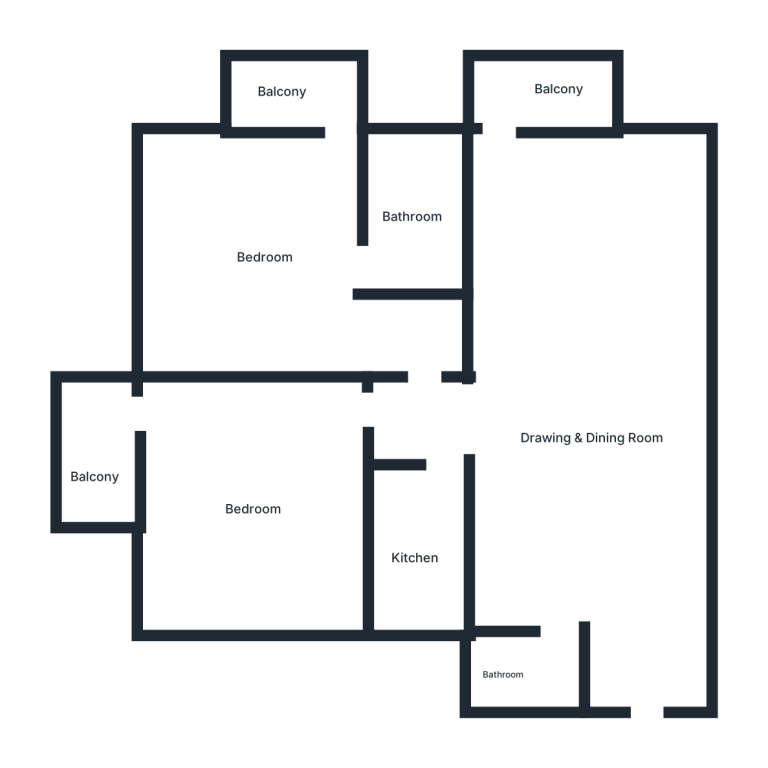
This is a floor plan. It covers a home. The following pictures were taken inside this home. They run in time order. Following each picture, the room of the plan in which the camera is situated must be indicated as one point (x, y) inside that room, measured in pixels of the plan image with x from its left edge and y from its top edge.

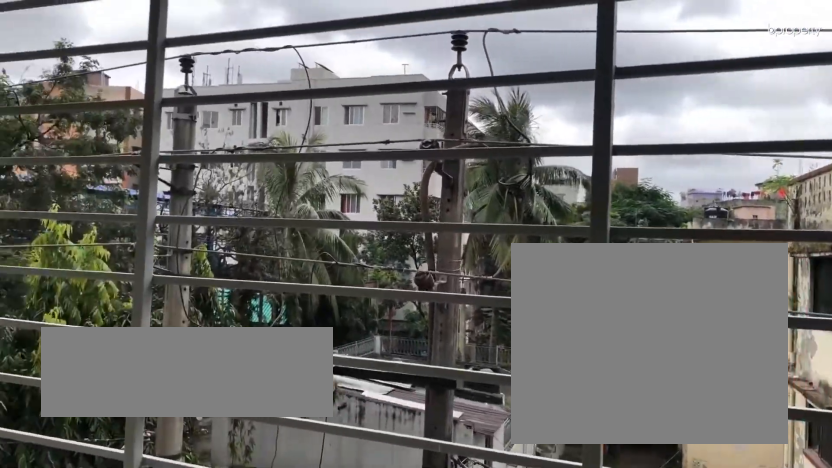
(94, 462)
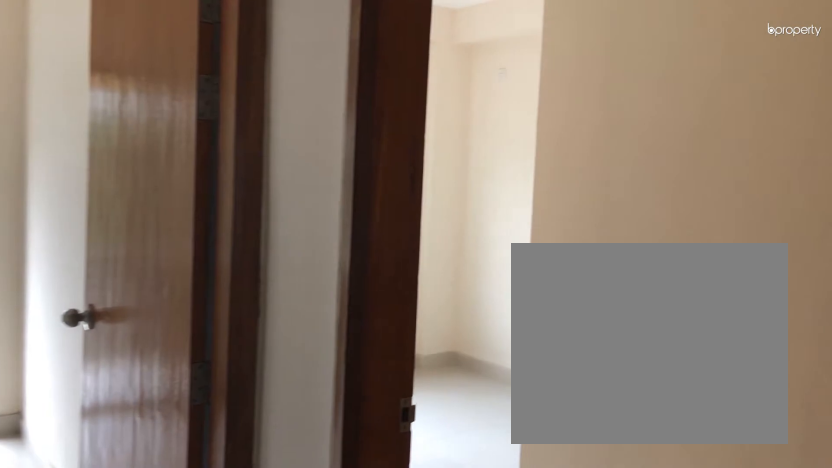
(426, 399)
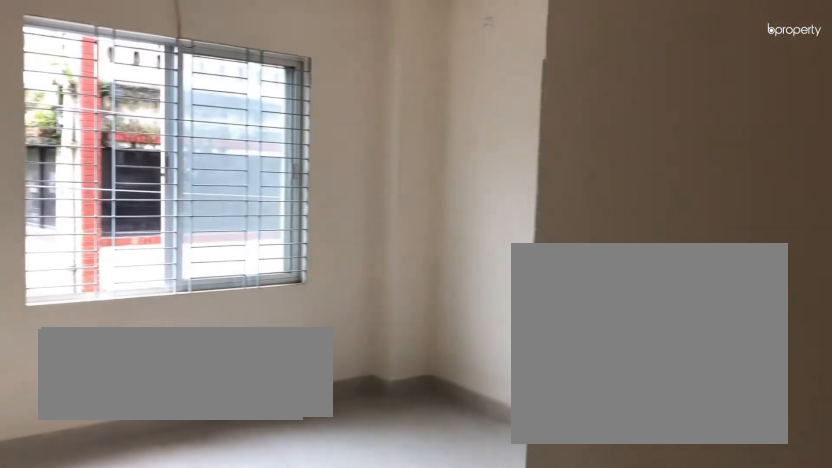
(407, 354)
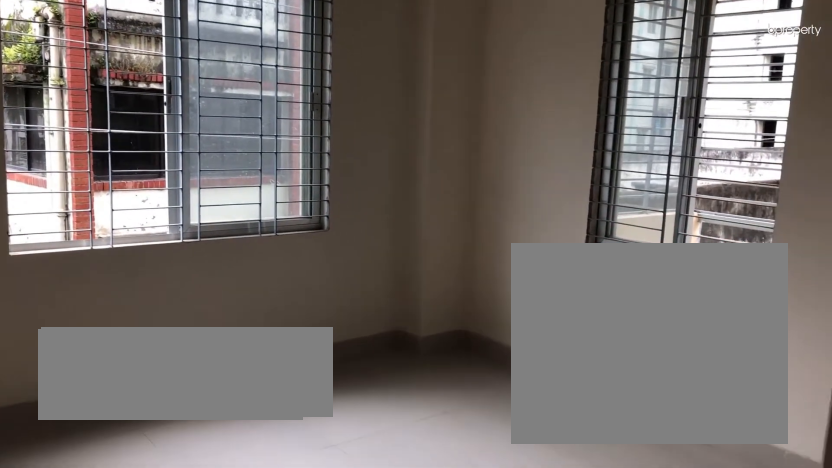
(261, 245)
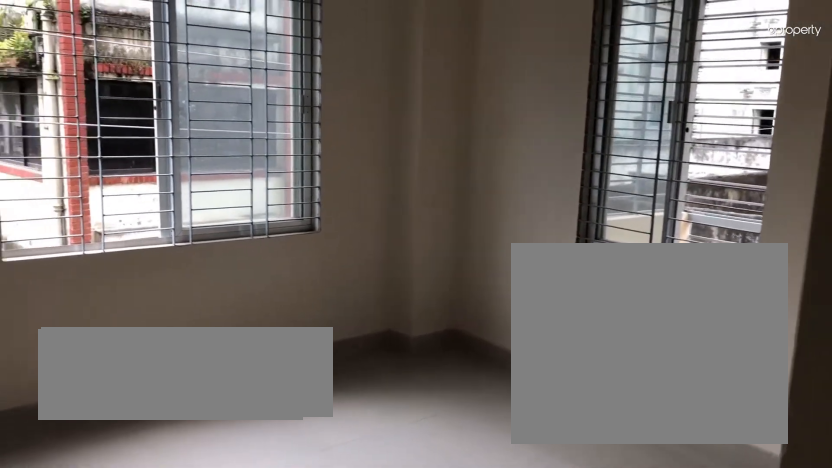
(261, 245)
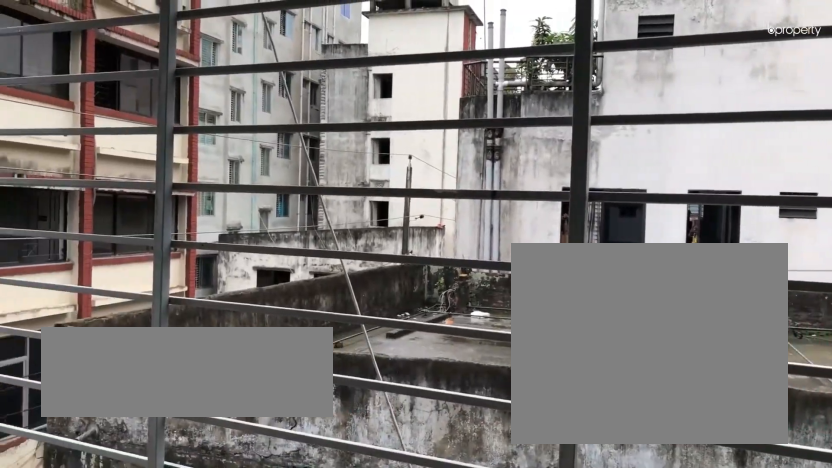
(283, 93)
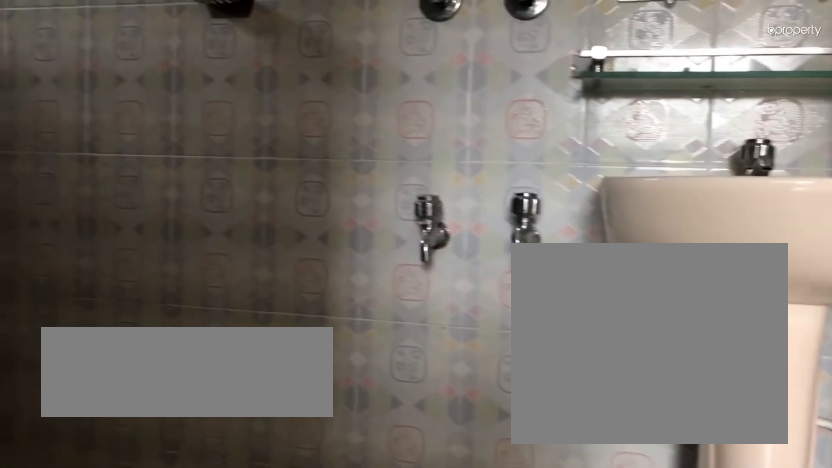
(418, 220)
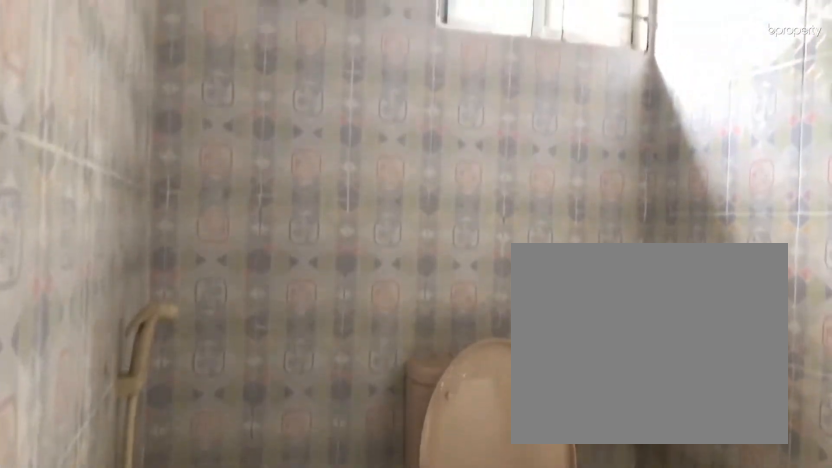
(418, 220)
